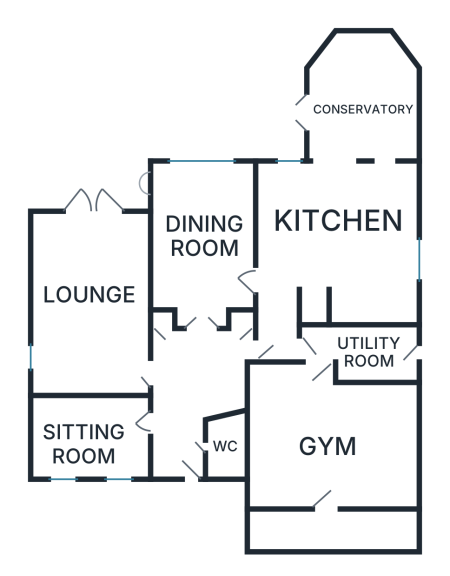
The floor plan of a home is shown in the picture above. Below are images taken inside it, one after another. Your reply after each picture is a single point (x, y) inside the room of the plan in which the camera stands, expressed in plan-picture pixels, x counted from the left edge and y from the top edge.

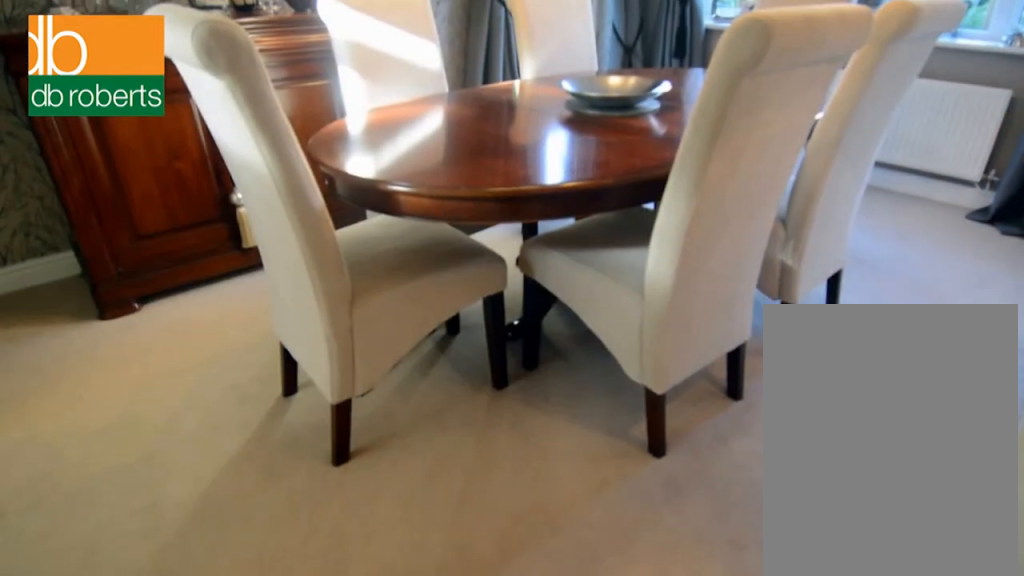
(202, 239)
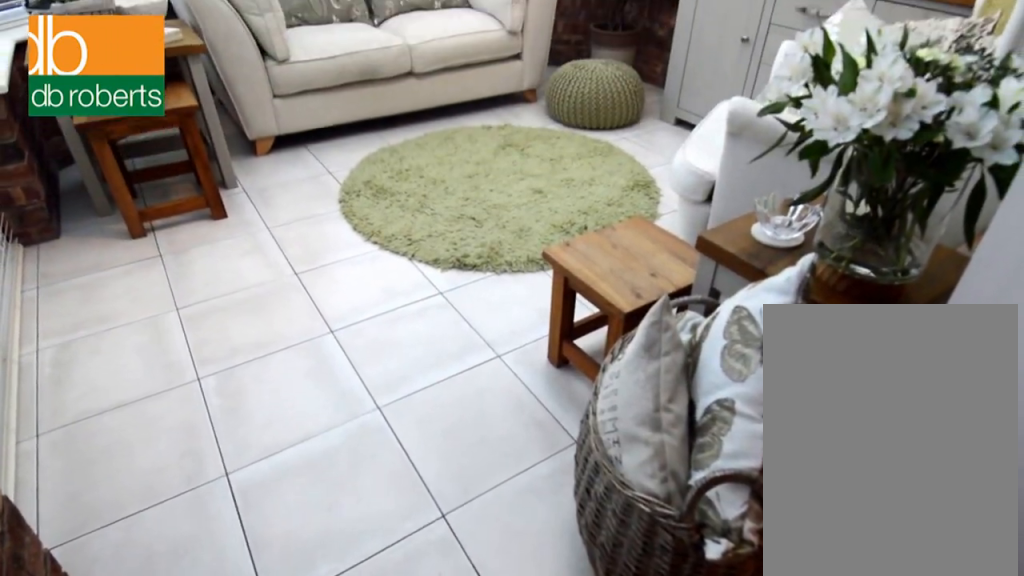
(361, 98)
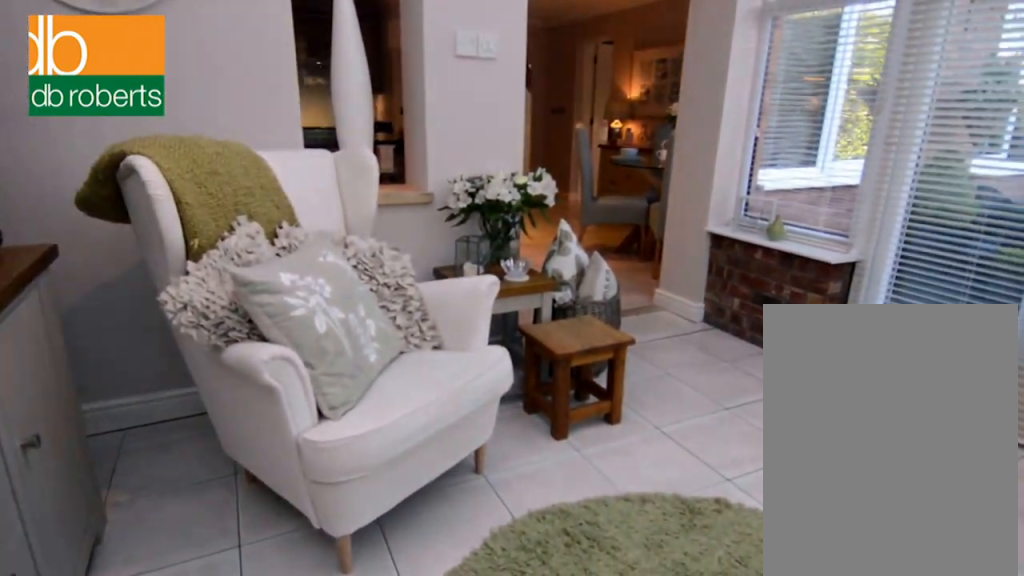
(361, 98)
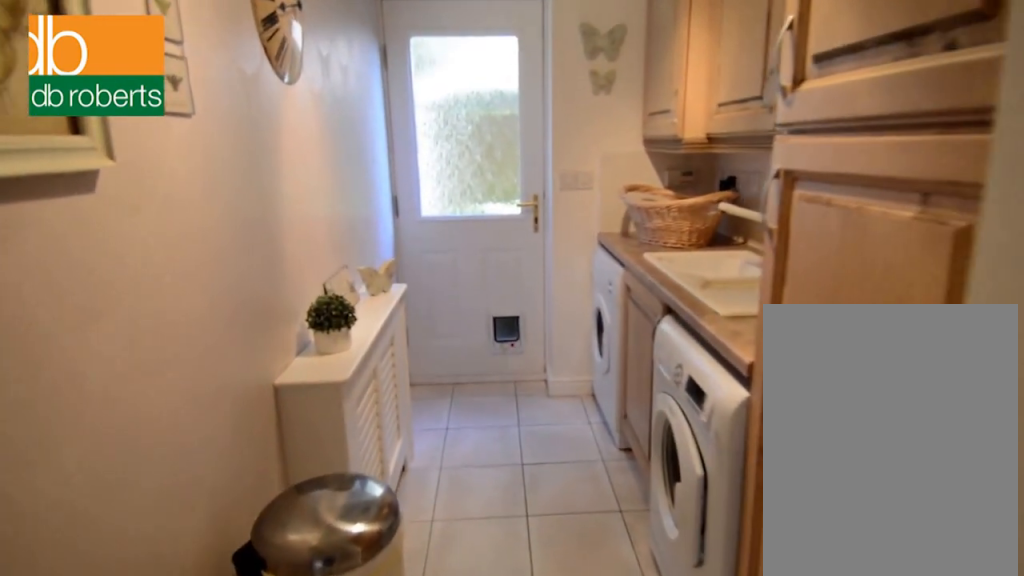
(363, 351)
